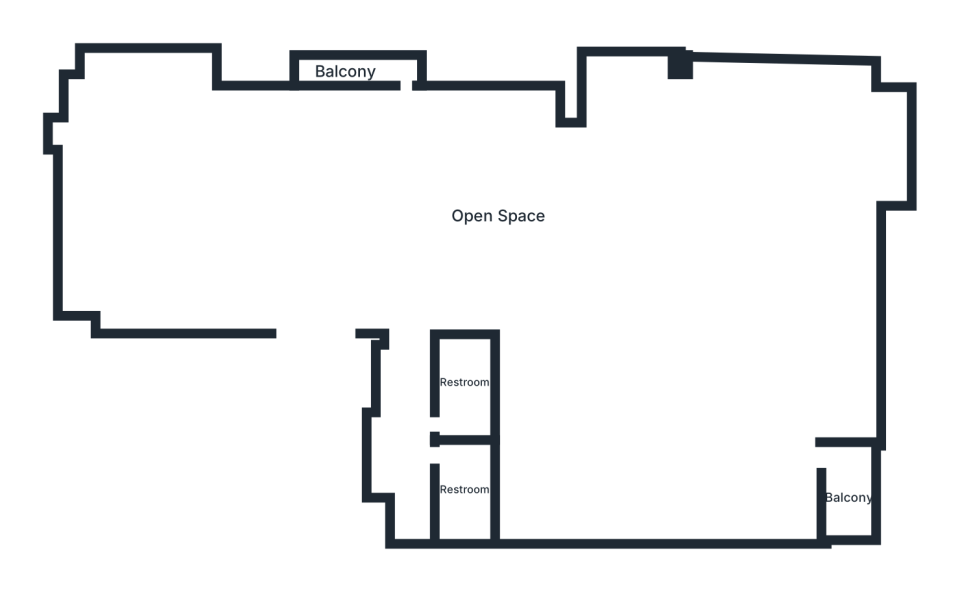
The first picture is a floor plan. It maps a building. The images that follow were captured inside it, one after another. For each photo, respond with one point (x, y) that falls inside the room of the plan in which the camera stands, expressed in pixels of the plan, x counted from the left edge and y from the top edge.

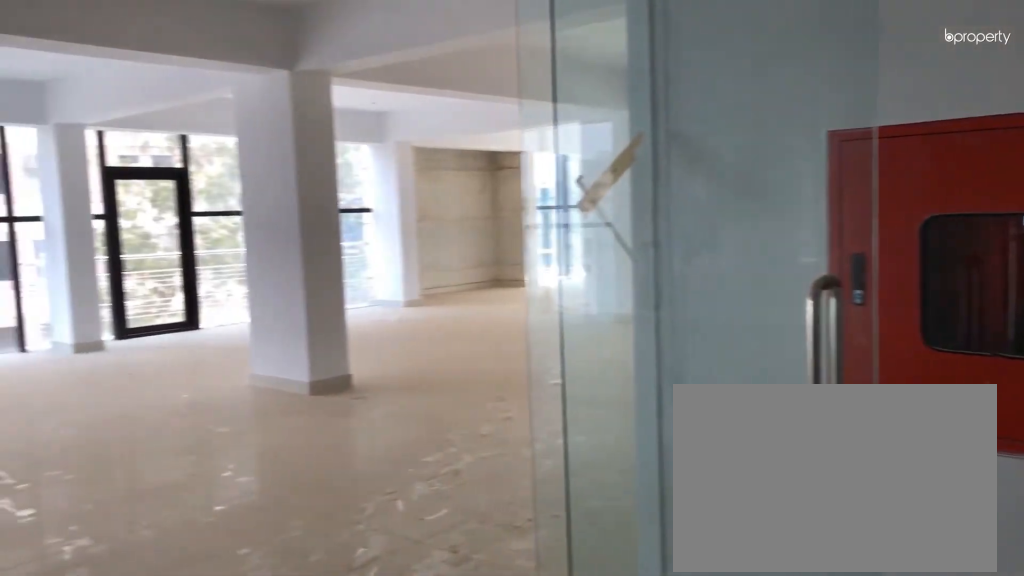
(338, 265)
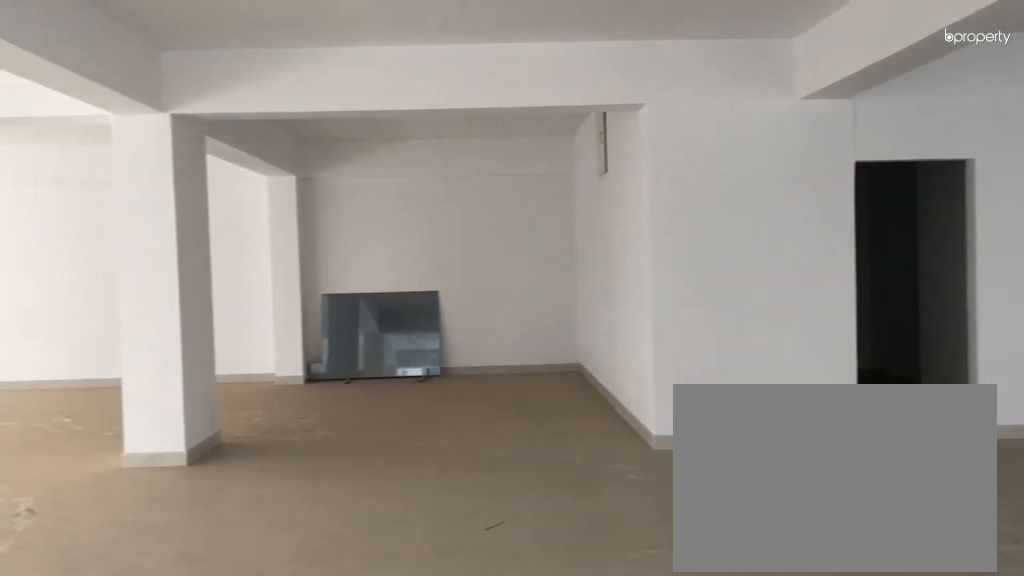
(486, 190)
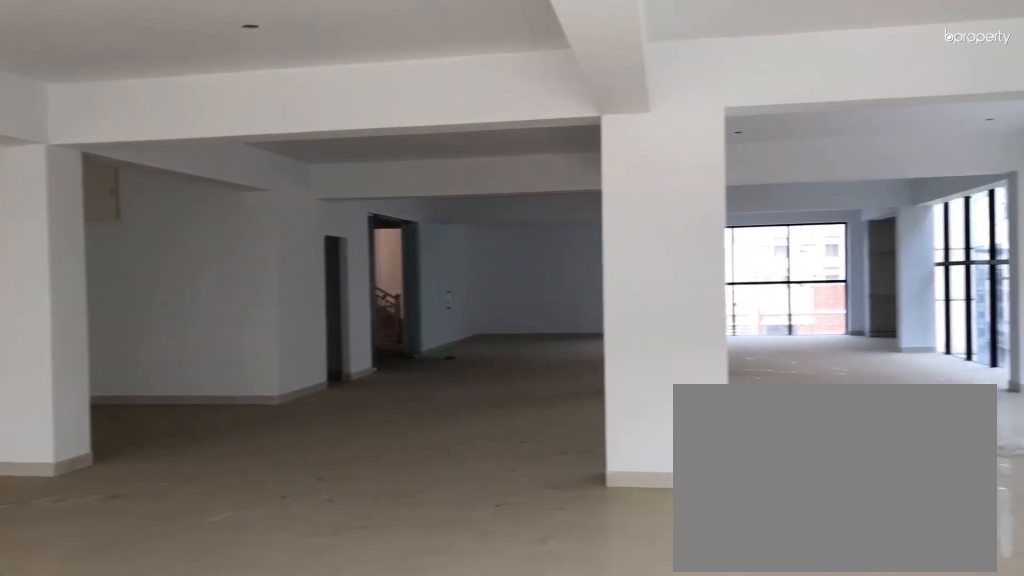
(486, 190)
